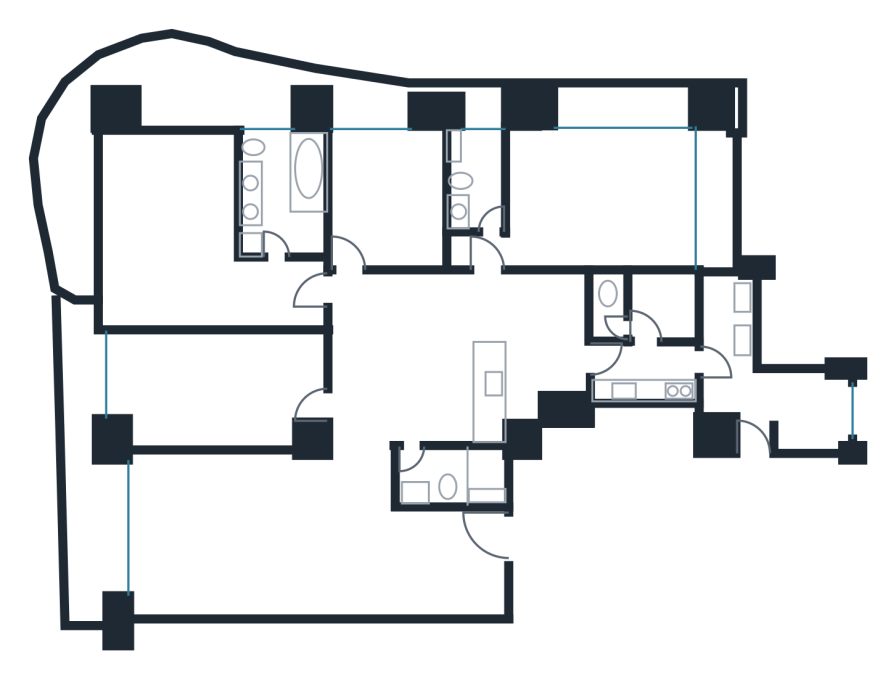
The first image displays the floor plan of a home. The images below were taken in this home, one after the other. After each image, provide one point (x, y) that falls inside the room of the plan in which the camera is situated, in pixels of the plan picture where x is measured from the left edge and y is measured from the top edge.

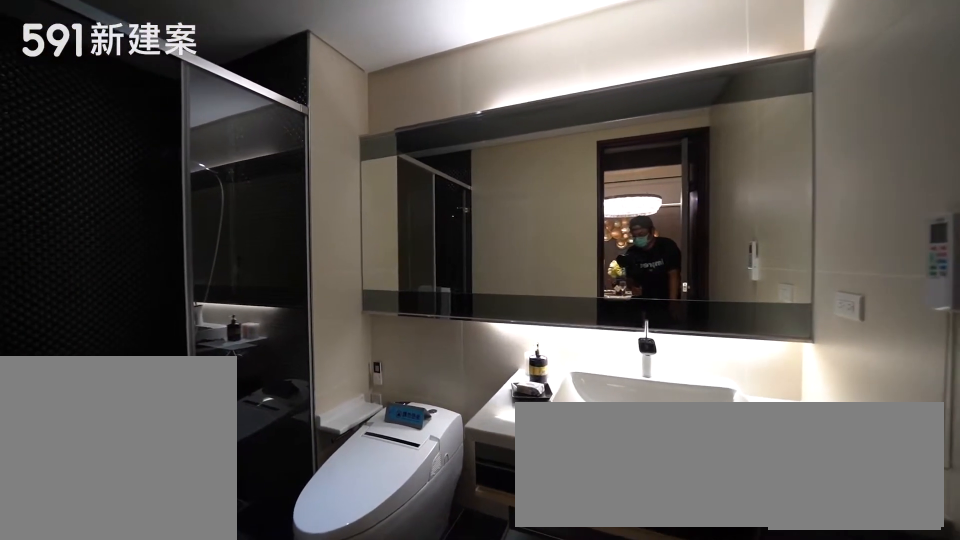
(450, 471)
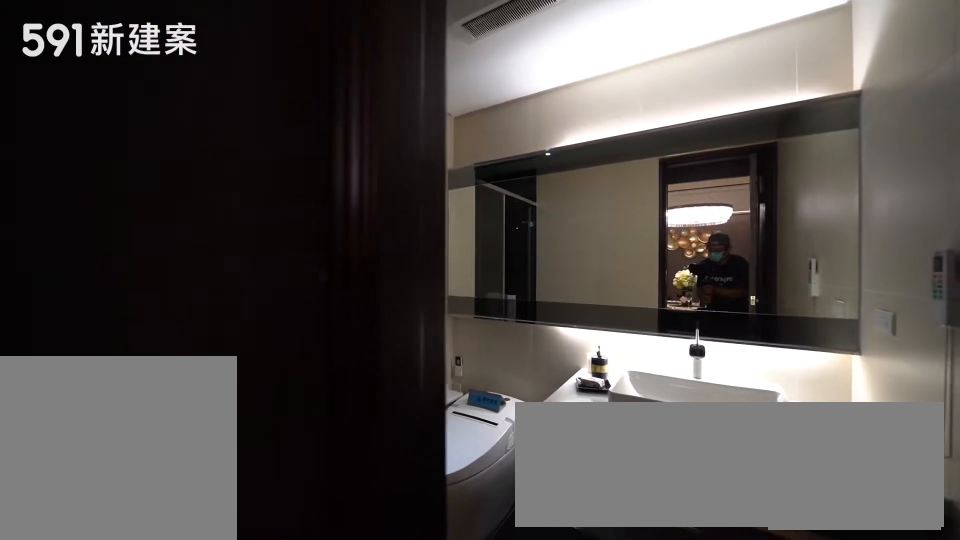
(450, 471)
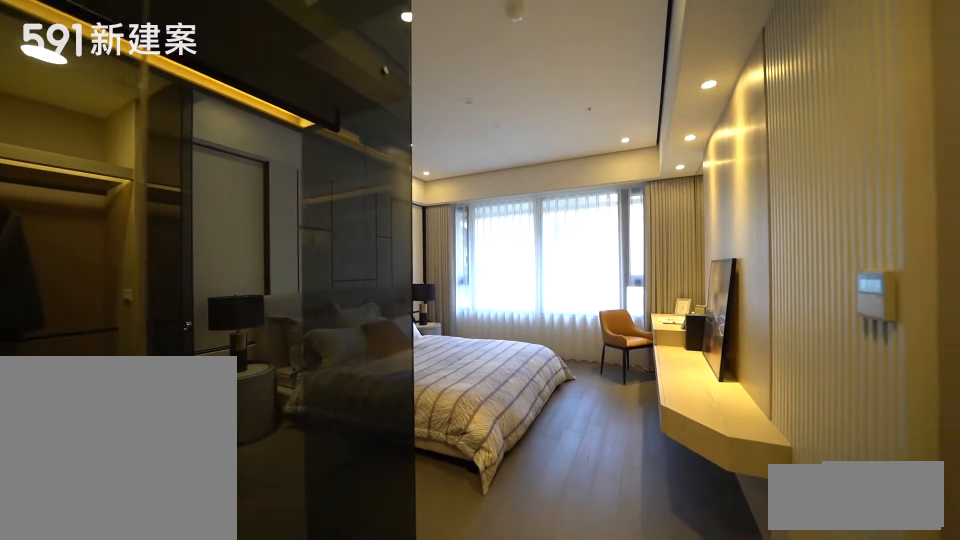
(596, 199)
